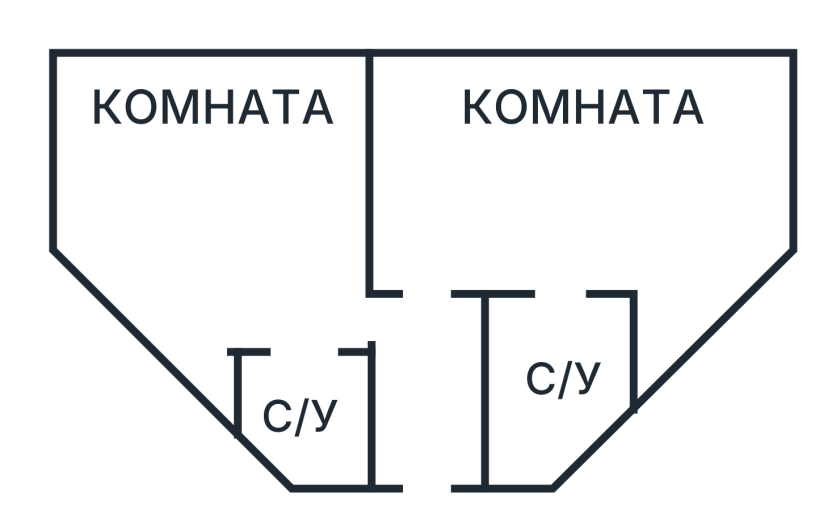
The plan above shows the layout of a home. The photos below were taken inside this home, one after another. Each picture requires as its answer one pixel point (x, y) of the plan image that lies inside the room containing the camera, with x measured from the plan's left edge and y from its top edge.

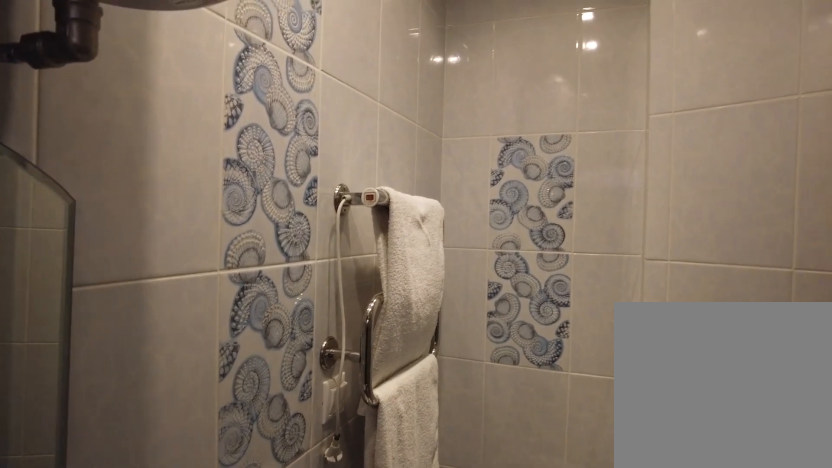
(321, 398)
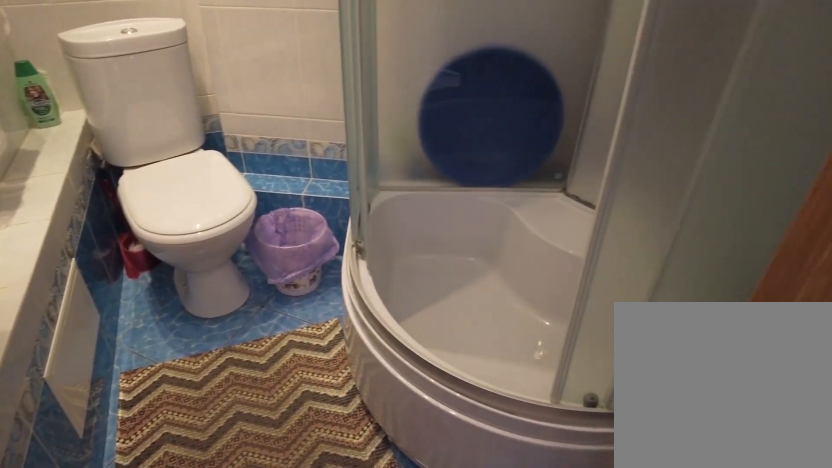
(321, 398)
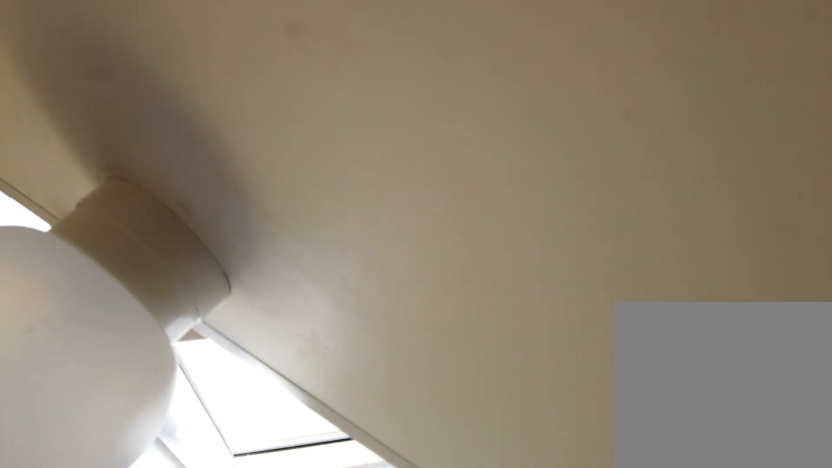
(308, 136)
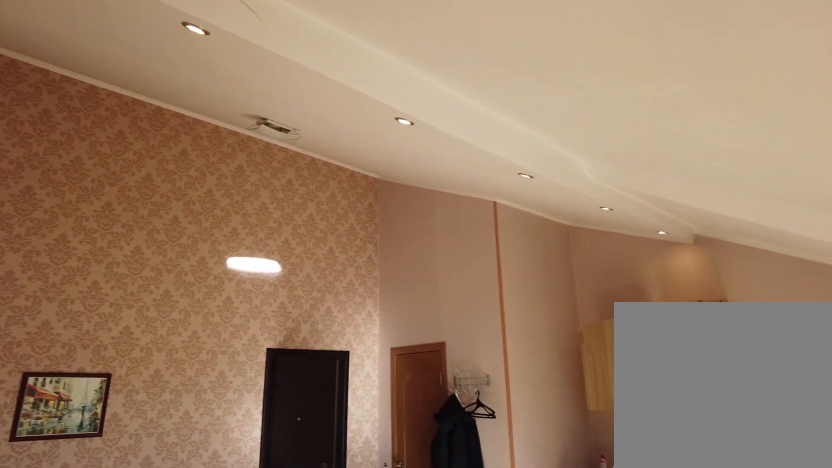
(308, 136)
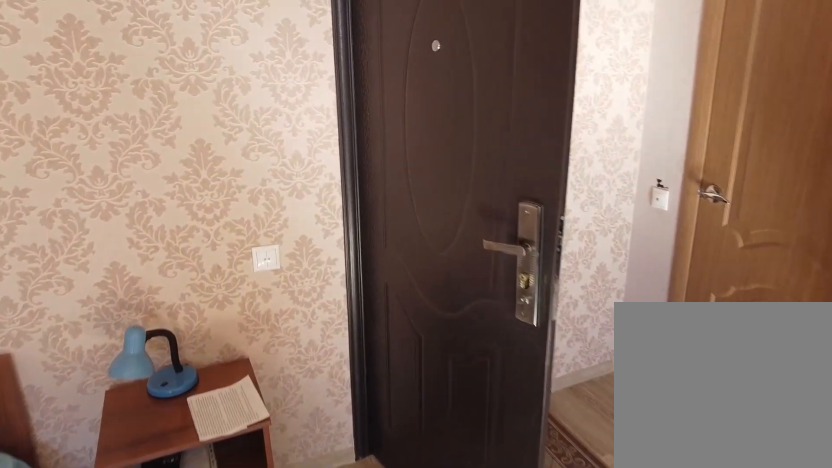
(329, 253)
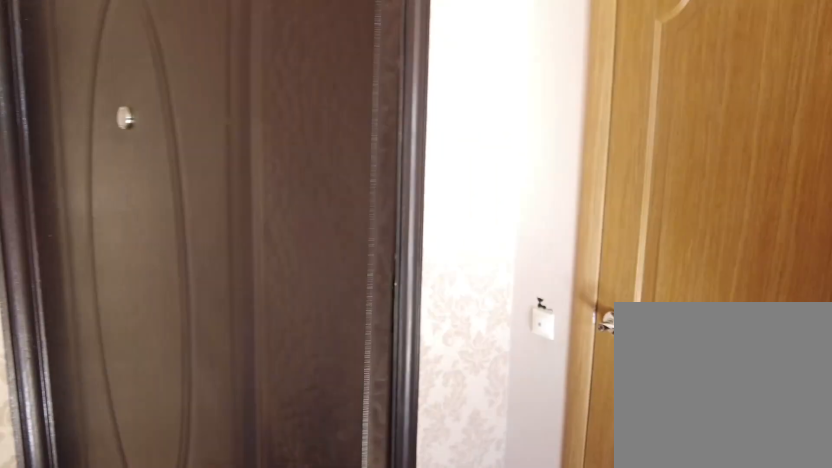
(348, 320)
